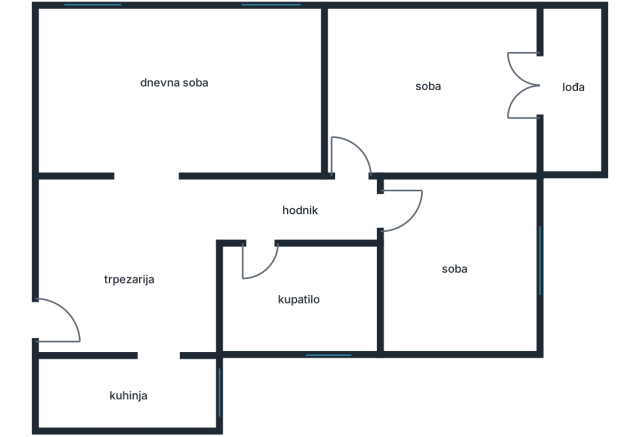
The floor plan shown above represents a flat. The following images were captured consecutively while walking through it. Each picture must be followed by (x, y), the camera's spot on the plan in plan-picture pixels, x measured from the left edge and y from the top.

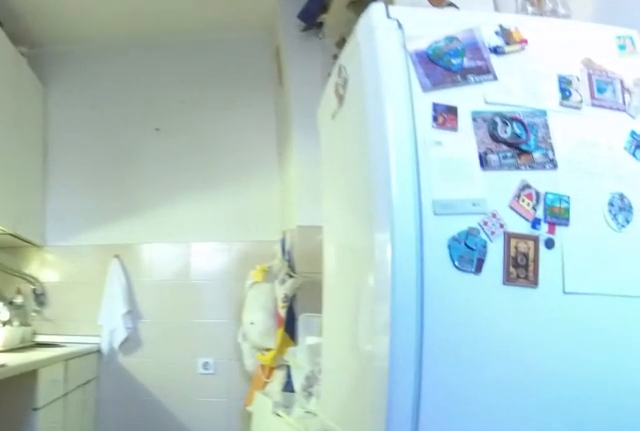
(171, 382)
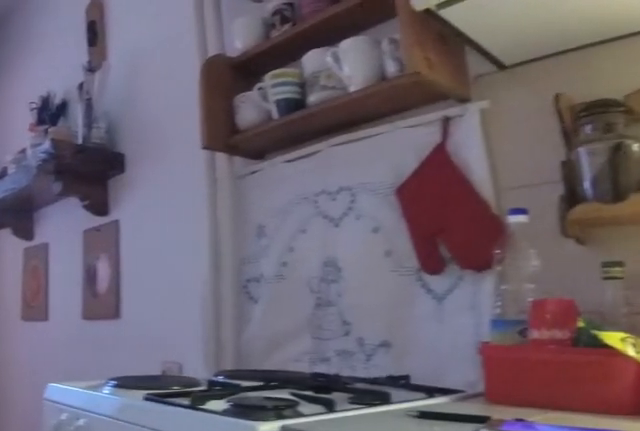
(56, 382)
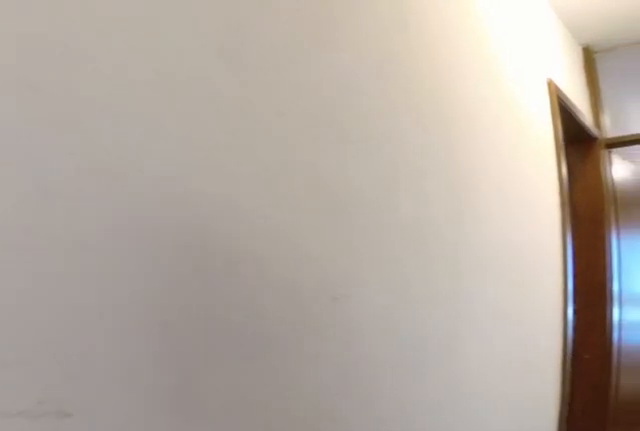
(176, 255)
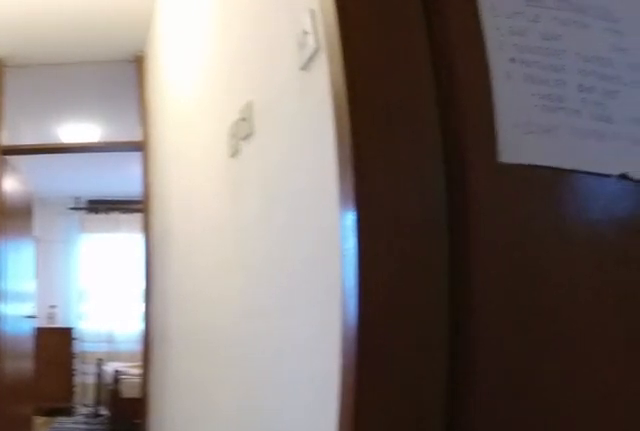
(196, 208)
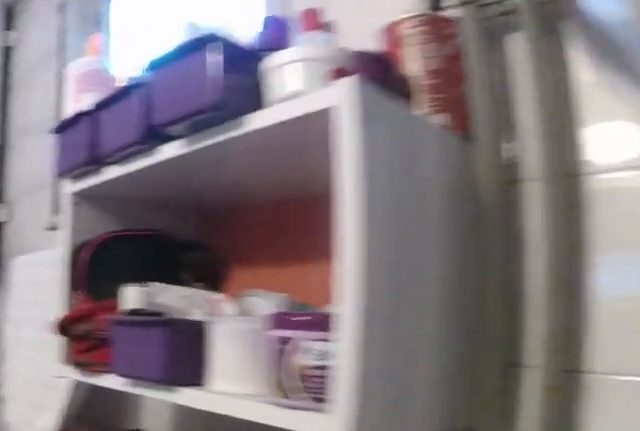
(262, 298)
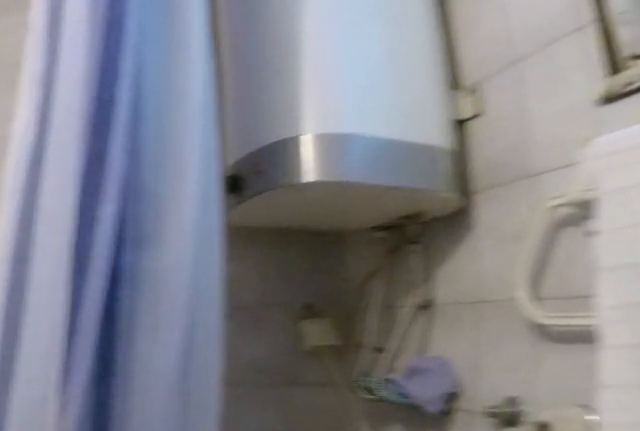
(297, 305)
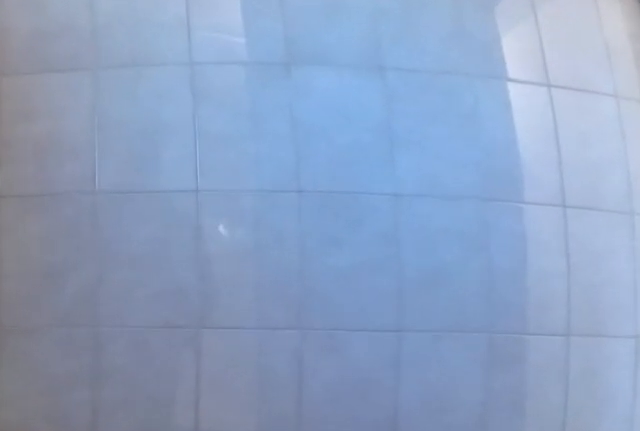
(289, 296)
